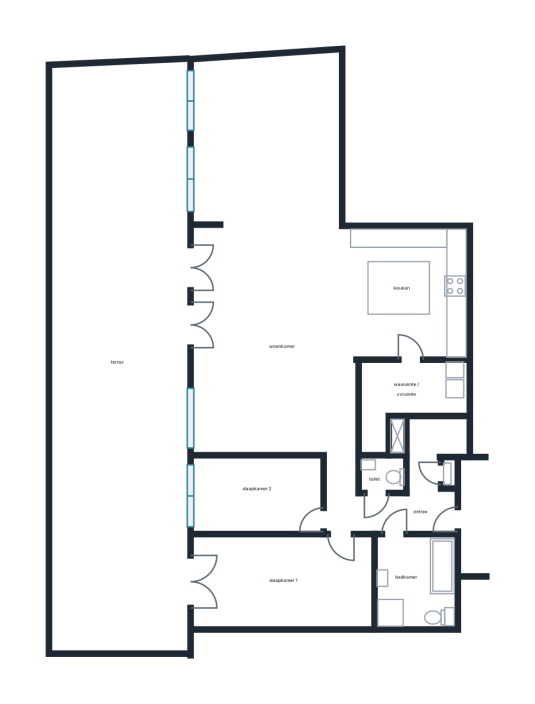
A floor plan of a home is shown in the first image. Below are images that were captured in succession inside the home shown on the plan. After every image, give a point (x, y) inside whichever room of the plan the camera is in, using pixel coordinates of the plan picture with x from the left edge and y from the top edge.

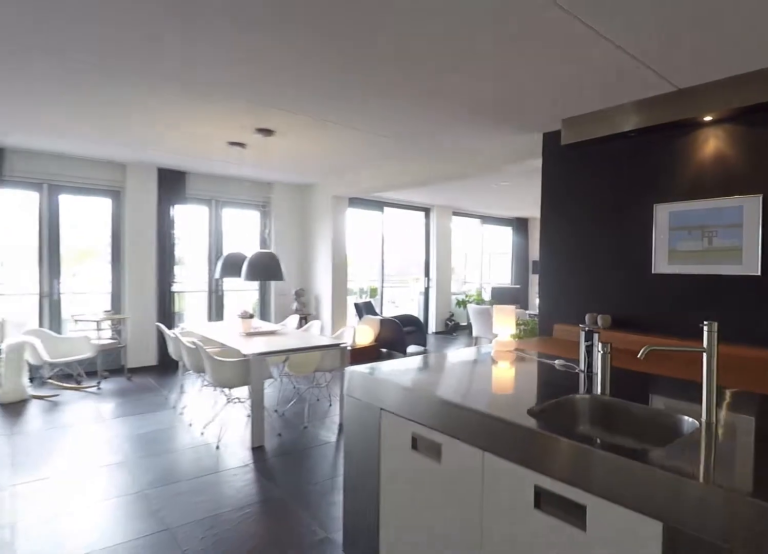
(402, 291)
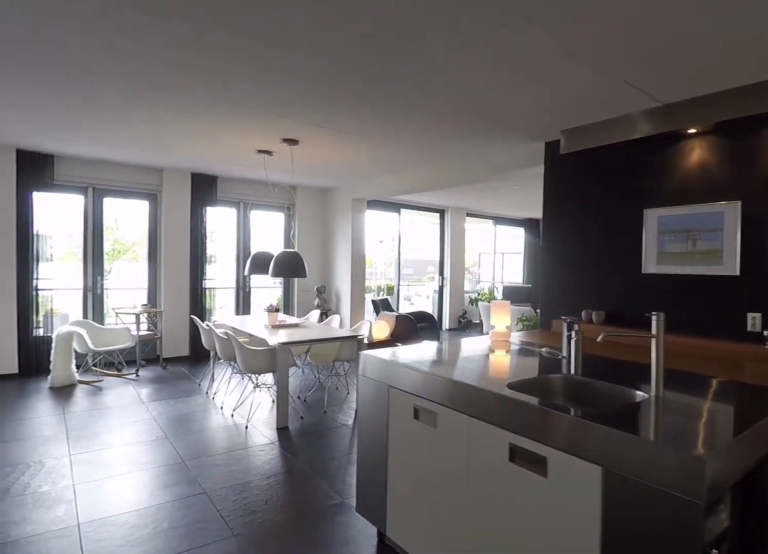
(402, 291)
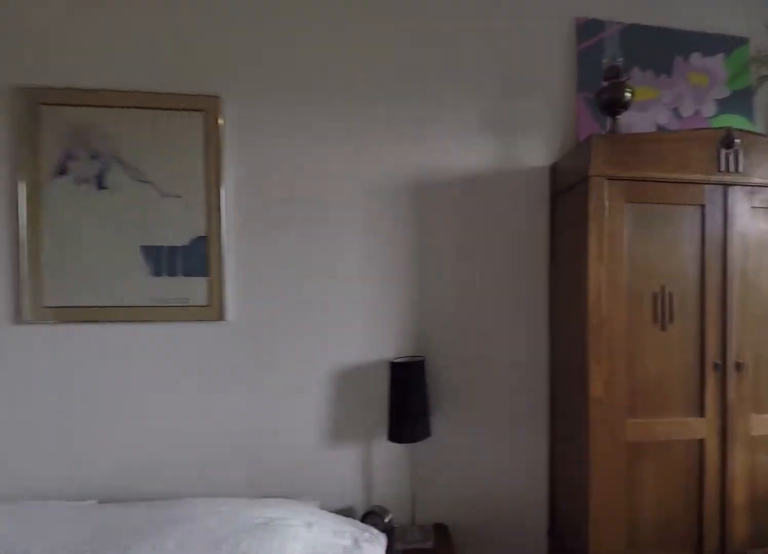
(283, 581)
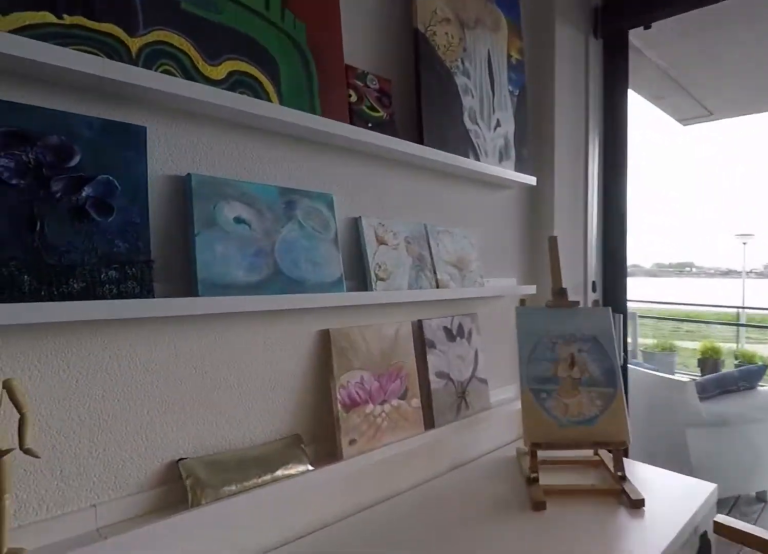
(256, 494)
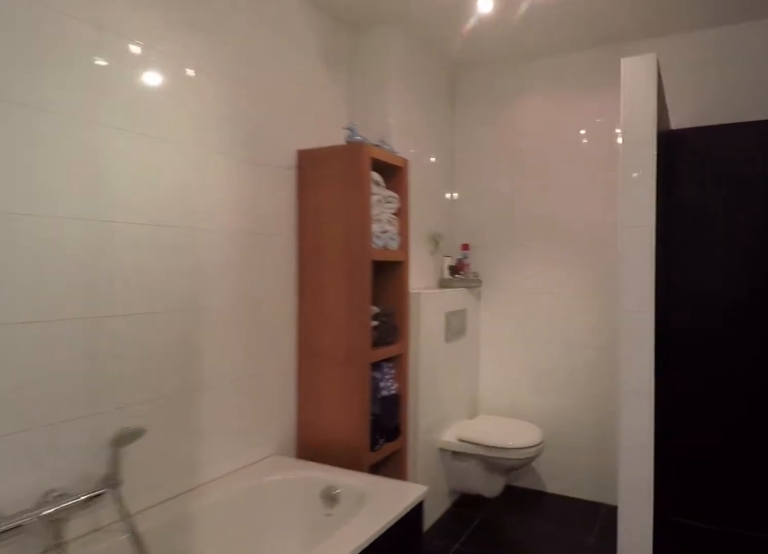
(414, 579)
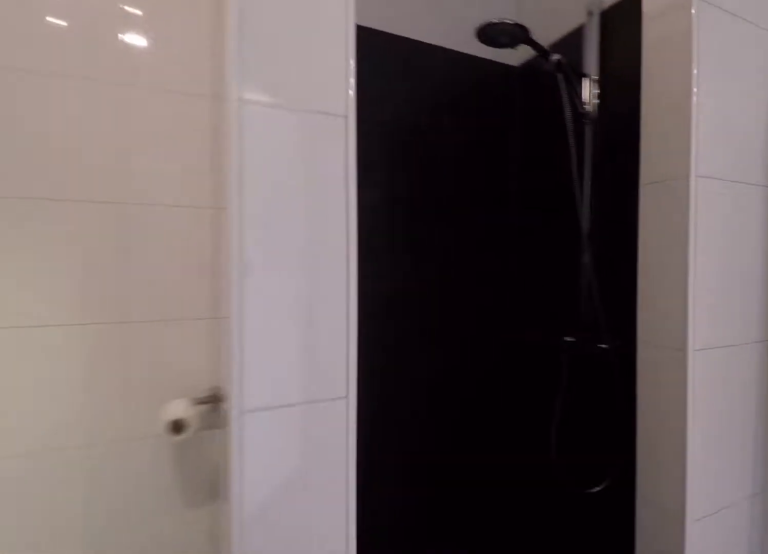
(414, 579)
